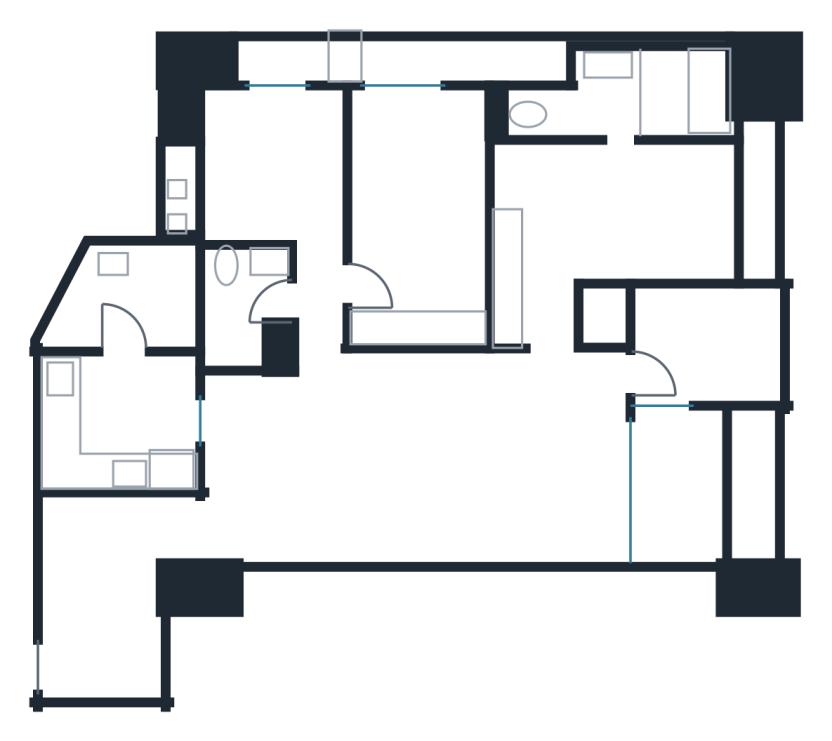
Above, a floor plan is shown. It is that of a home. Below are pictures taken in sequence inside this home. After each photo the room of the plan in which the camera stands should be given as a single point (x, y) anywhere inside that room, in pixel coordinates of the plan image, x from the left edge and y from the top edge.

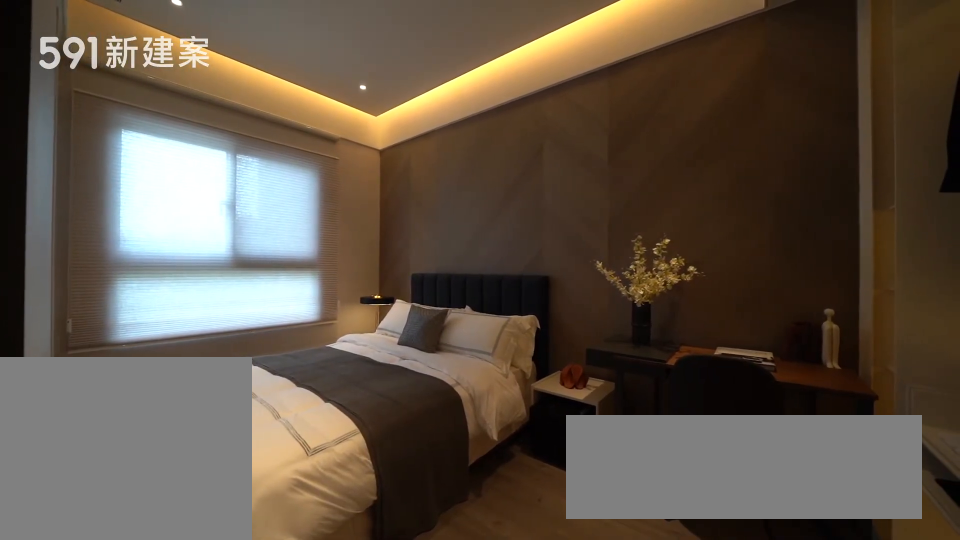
(421, 207)
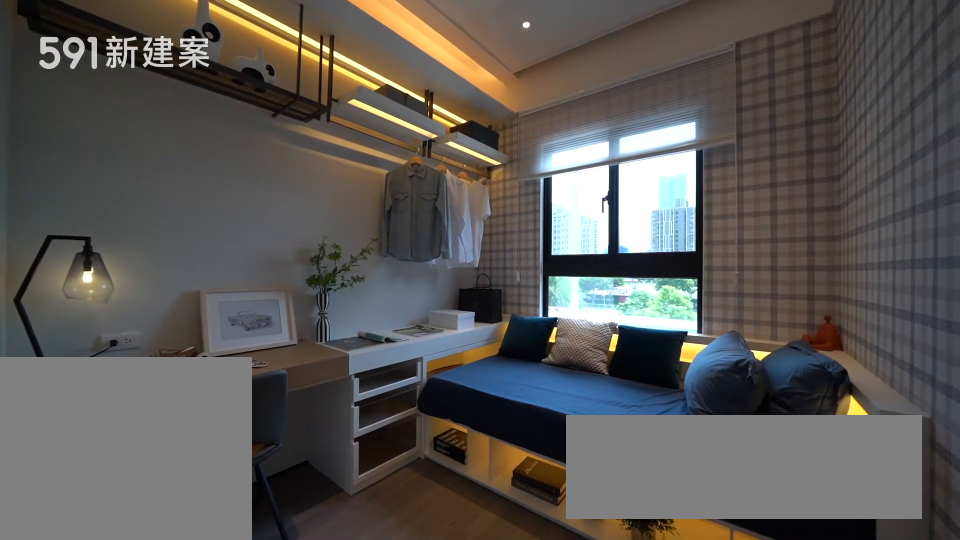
(276, 165)
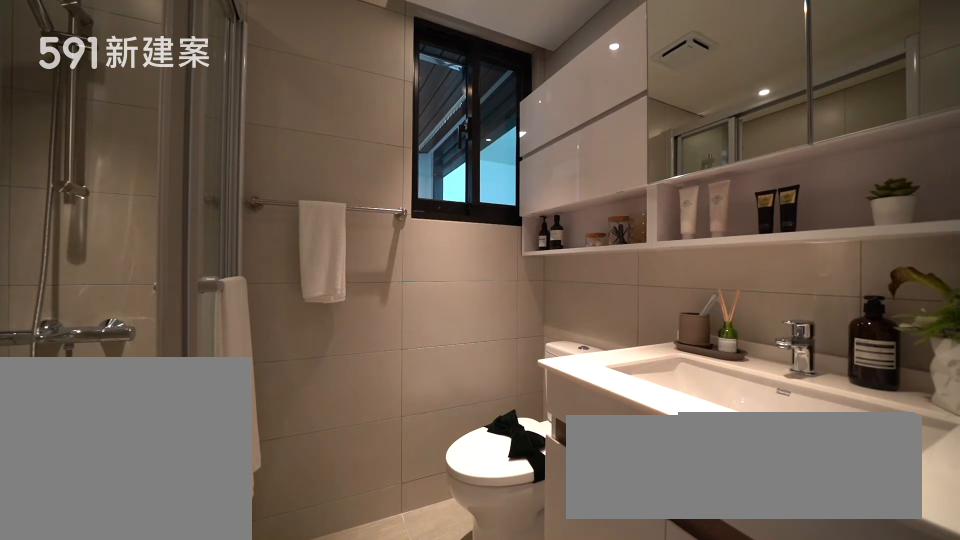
(245, 305)
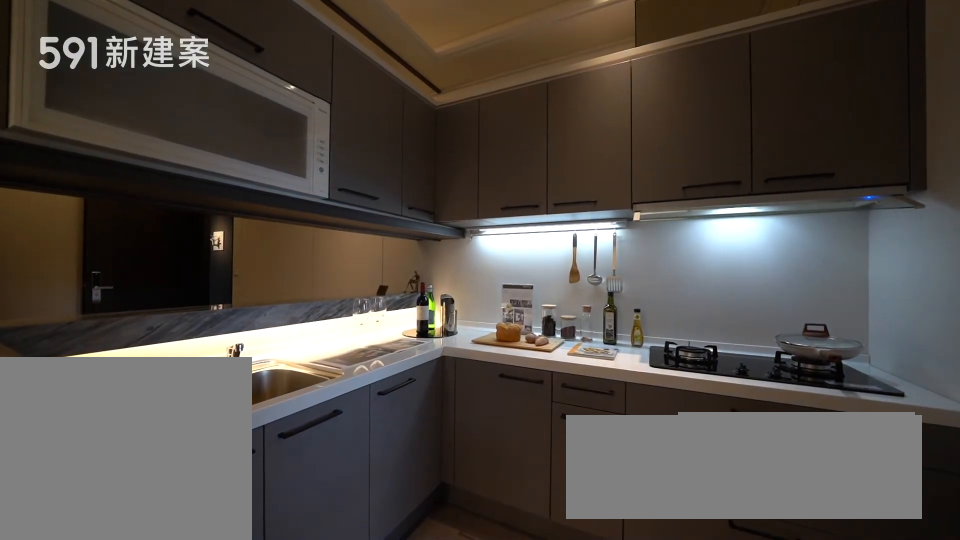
(121, 422)
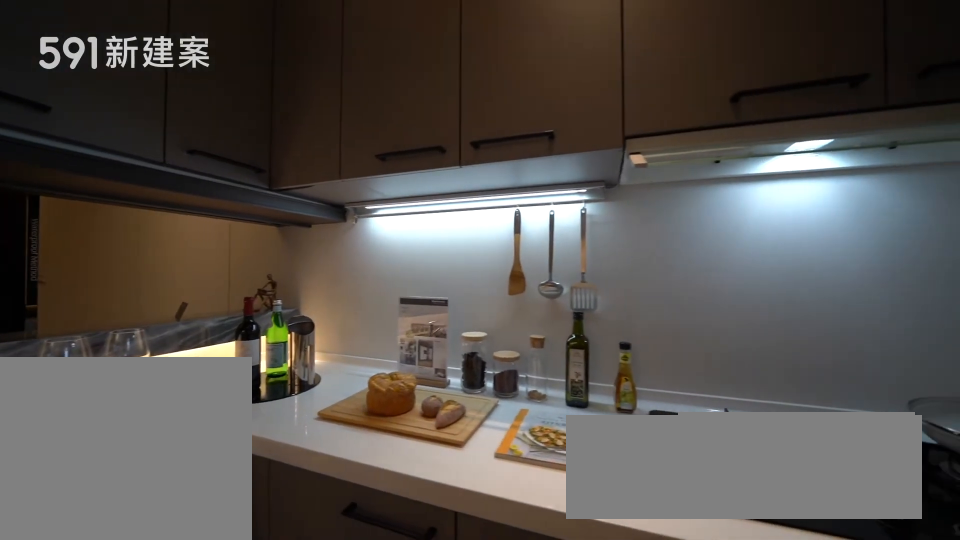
(121, 422)
